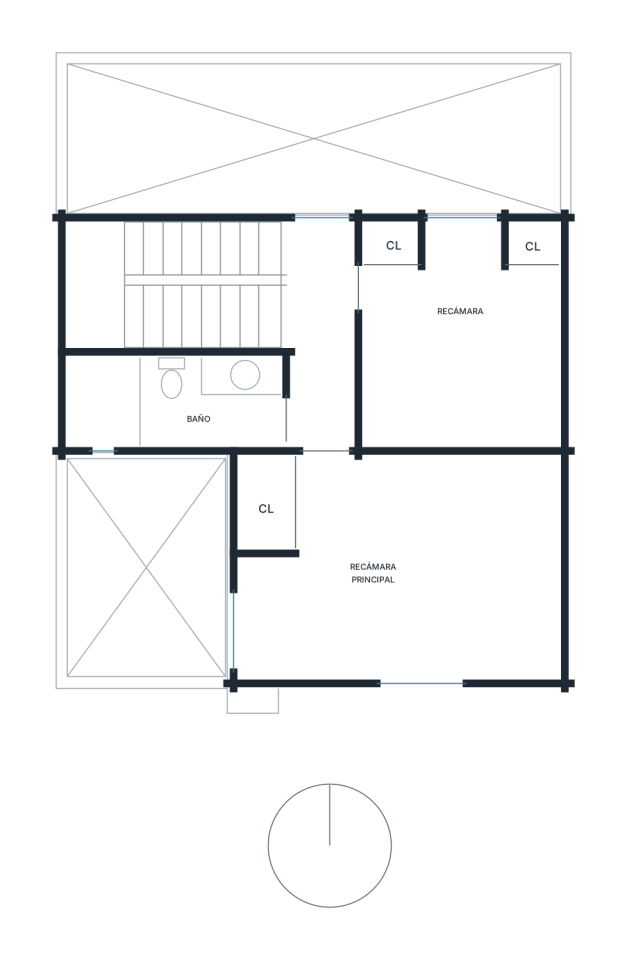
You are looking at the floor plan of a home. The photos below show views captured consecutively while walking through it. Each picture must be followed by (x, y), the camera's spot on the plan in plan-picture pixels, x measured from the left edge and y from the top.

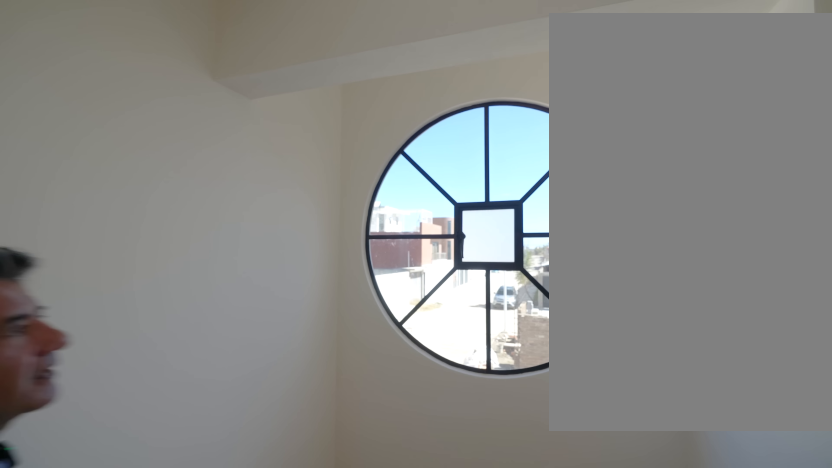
(338, 622)
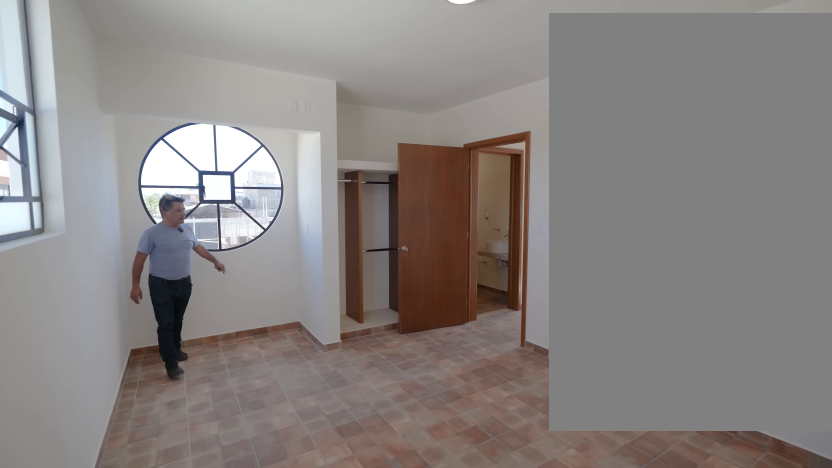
(446, 583)
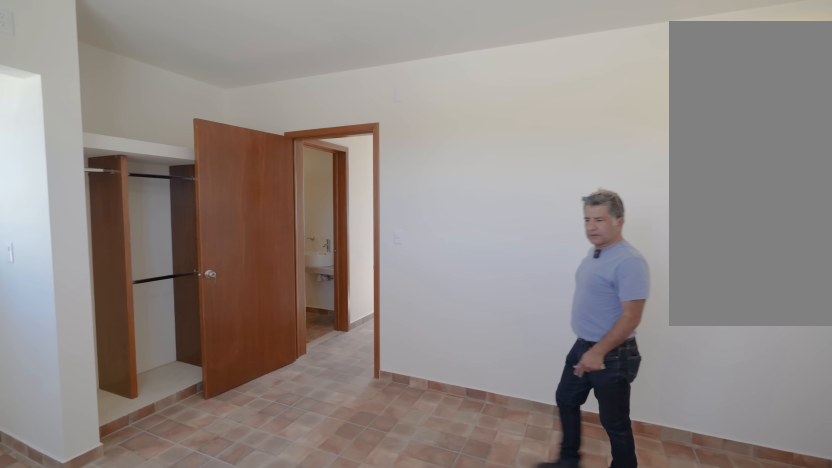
(440, 582)
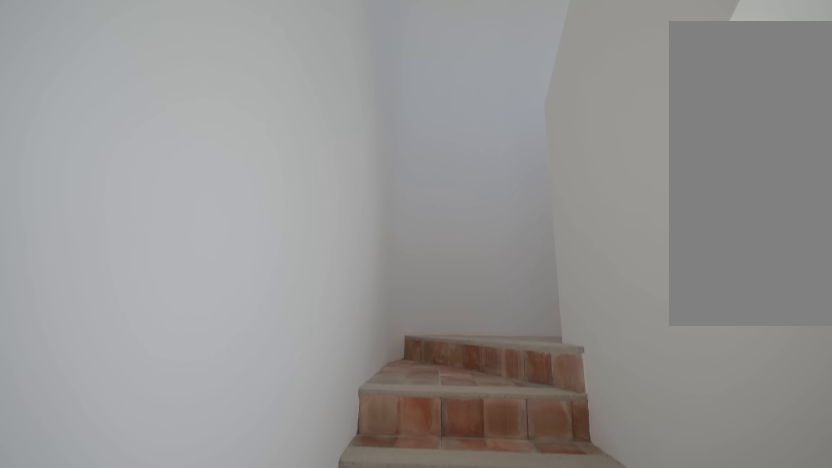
(262, 313)
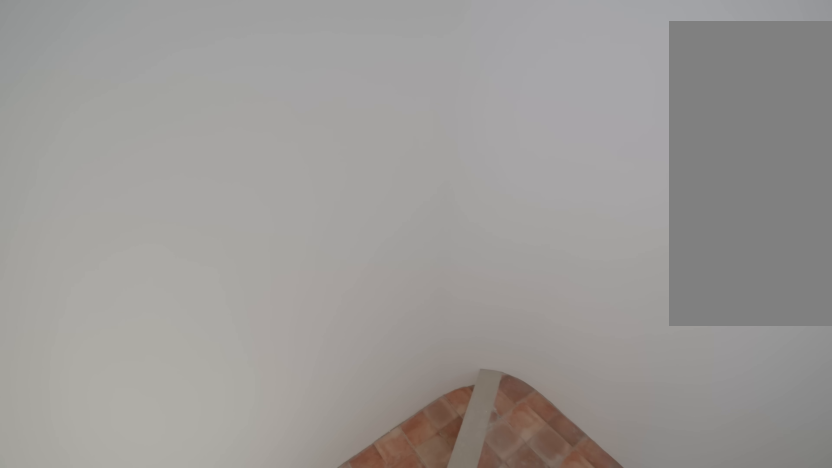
(91, 253)
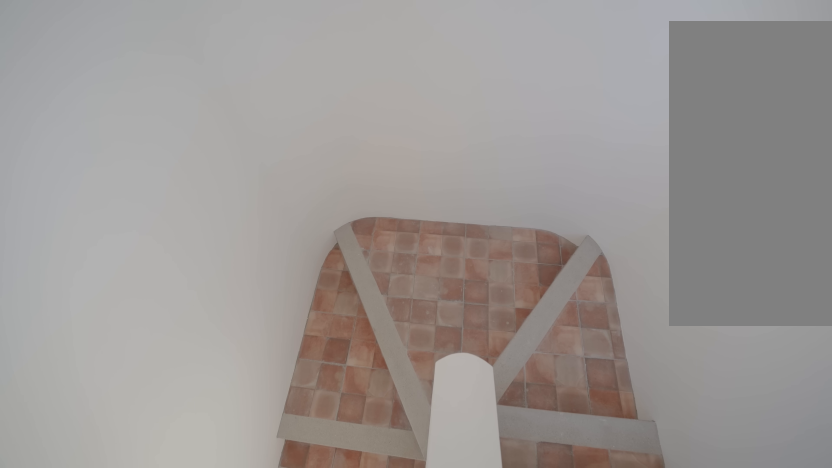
(119, 260)
